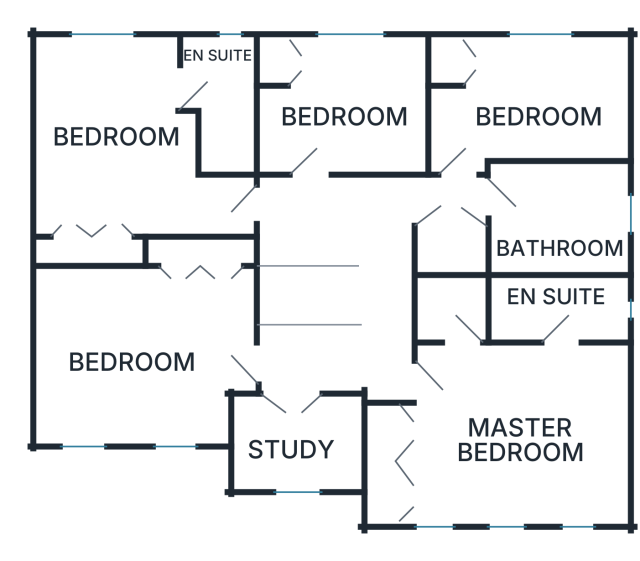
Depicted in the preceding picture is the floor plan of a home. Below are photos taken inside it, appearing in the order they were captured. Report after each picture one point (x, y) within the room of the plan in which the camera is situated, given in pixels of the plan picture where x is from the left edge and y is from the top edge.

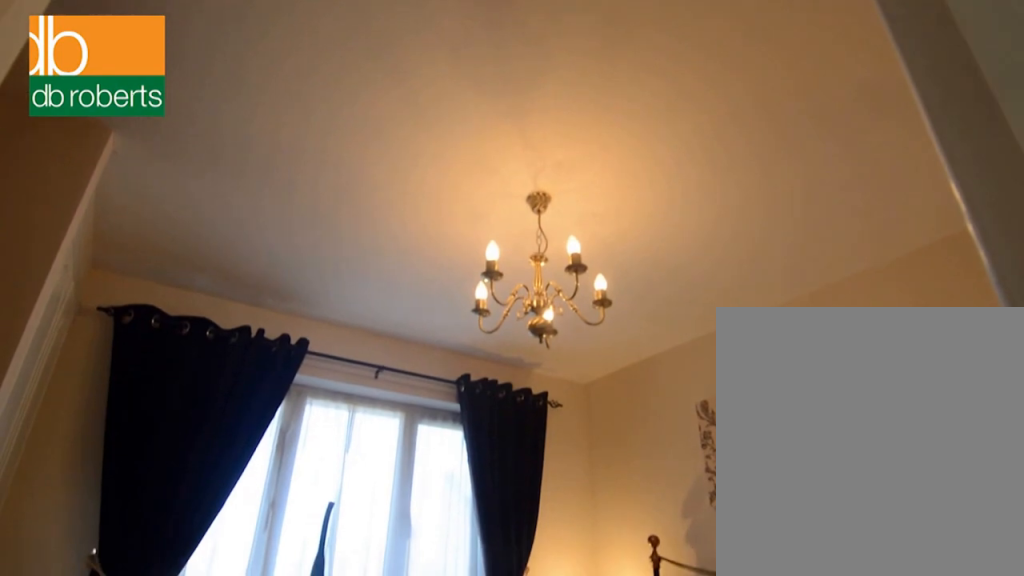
(343, 104)
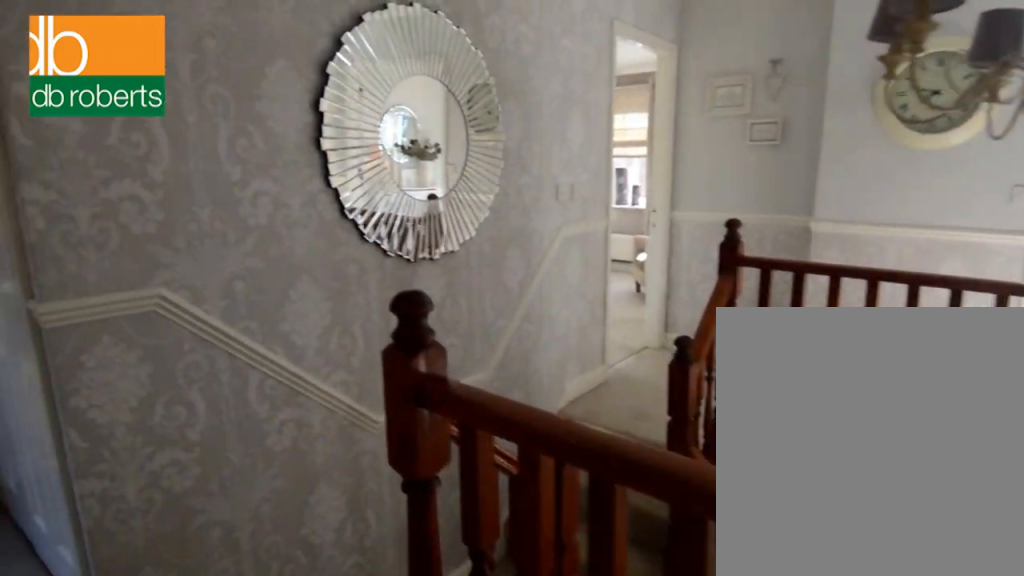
(356, 275)
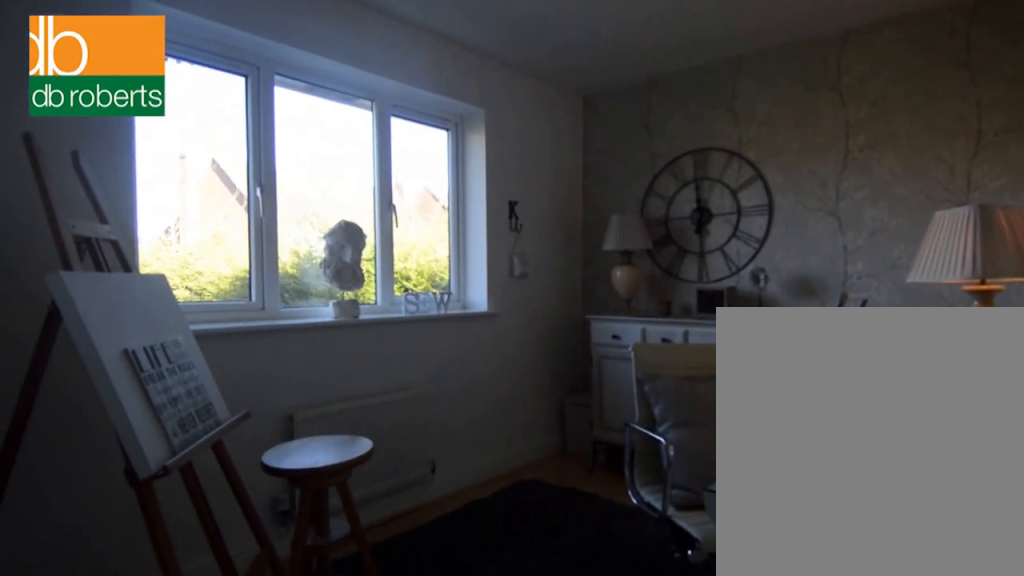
(526, 99)
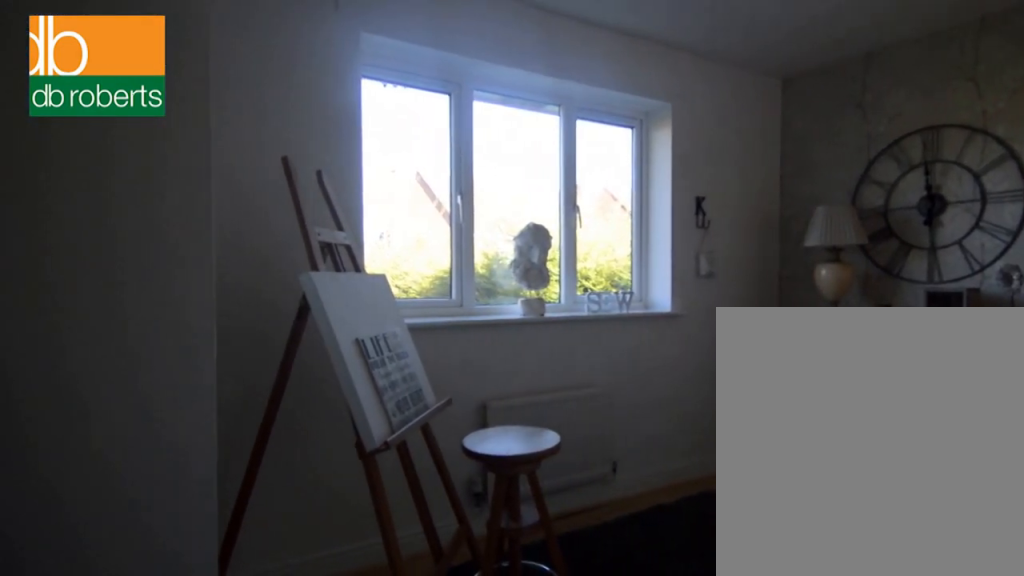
(526, 99)
